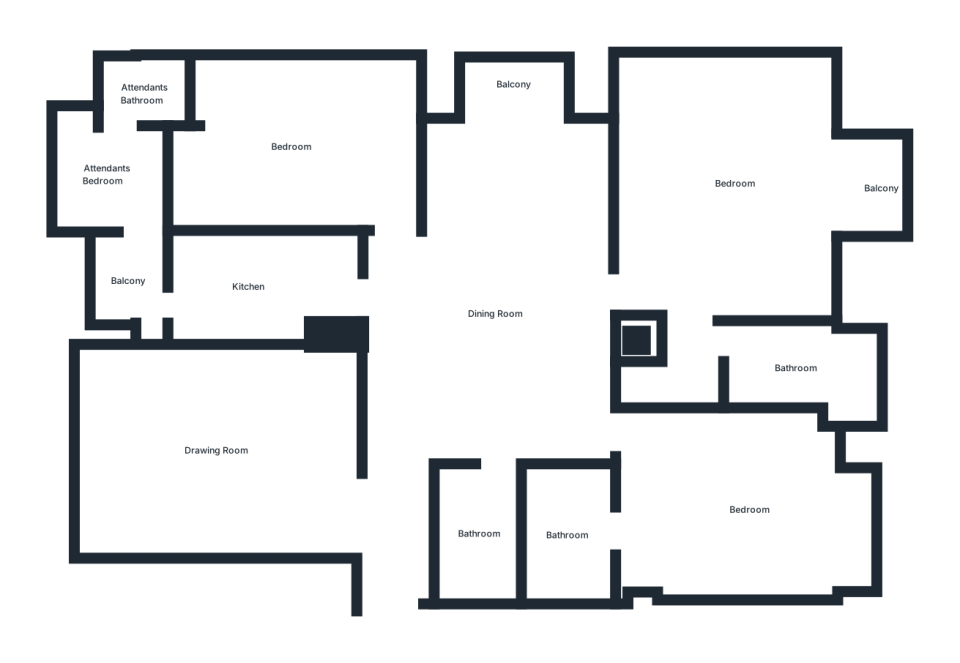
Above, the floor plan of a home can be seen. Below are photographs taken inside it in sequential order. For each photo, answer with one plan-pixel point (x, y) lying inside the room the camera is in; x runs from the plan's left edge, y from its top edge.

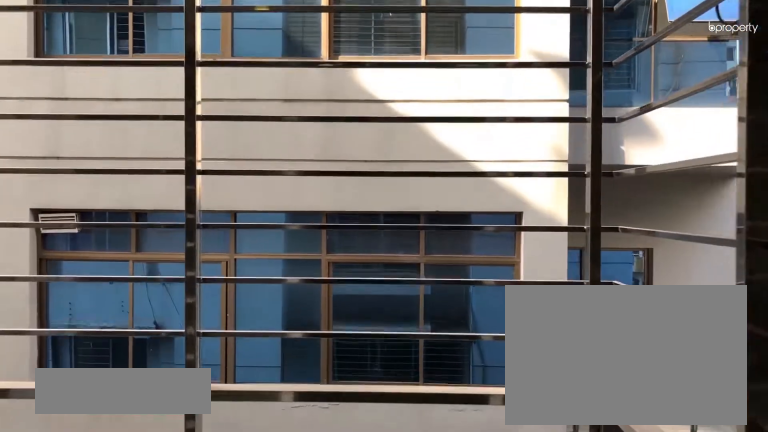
(516, 82)
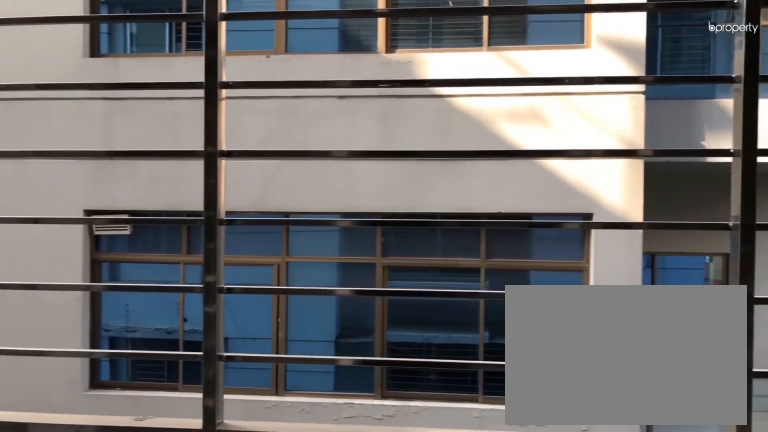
(516, 82)
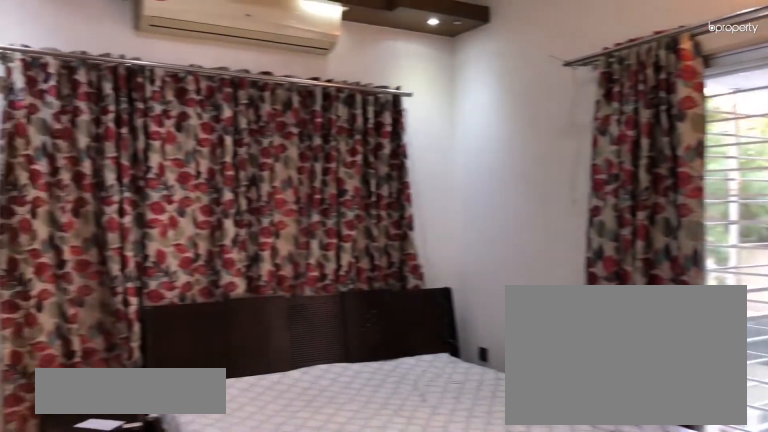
(735, 184)
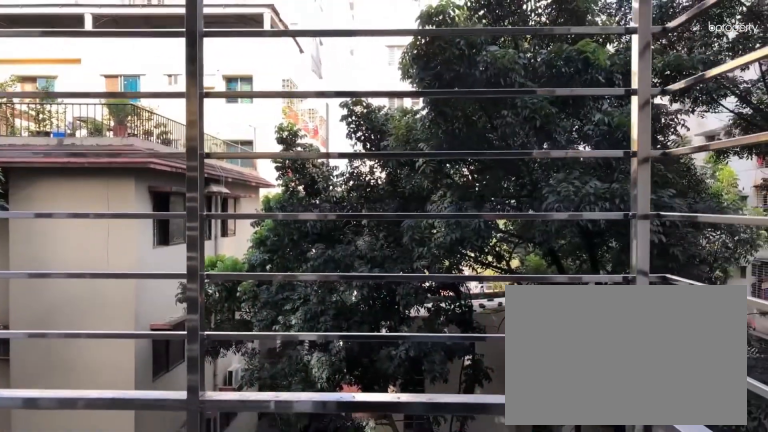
(886, 189)
